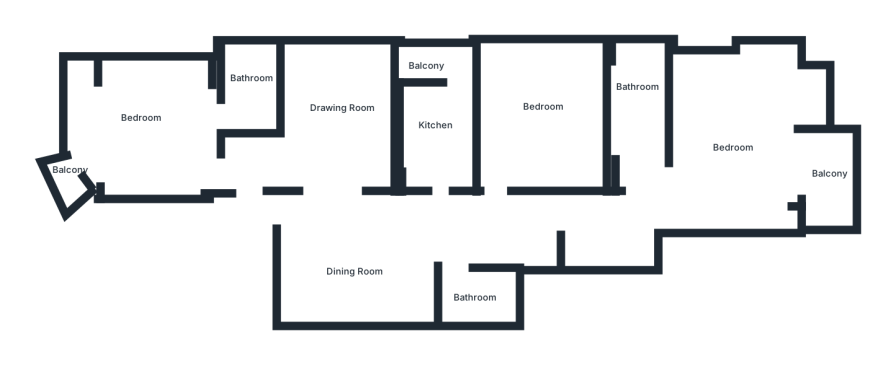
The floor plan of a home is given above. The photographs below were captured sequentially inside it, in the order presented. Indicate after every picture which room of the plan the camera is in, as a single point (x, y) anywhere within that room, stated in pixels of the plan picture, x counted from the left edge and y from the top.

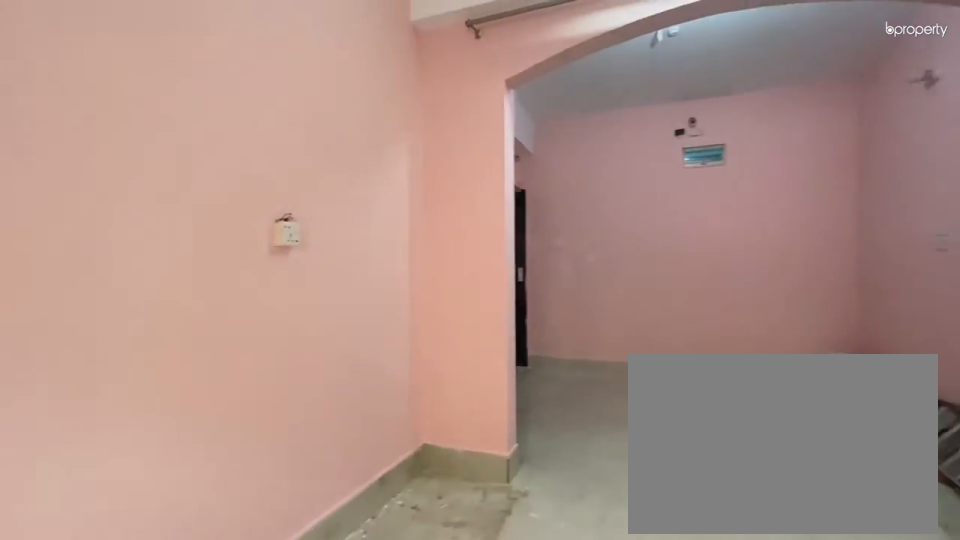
(332, 135)
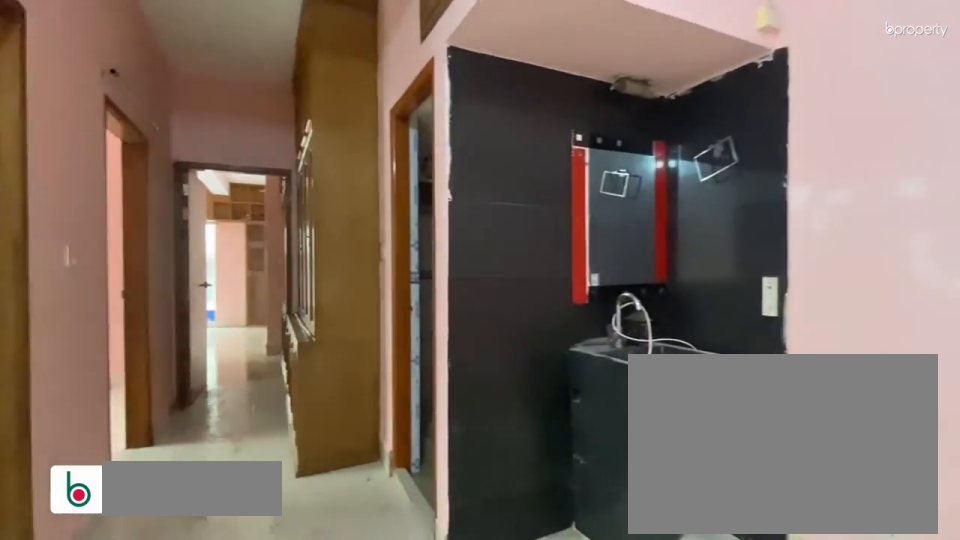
(355, 266)
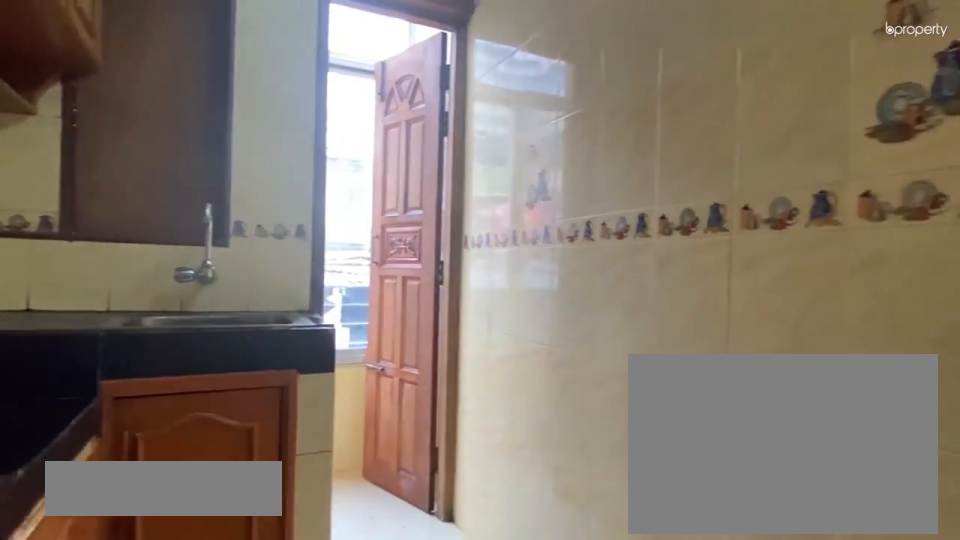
(437, 134)
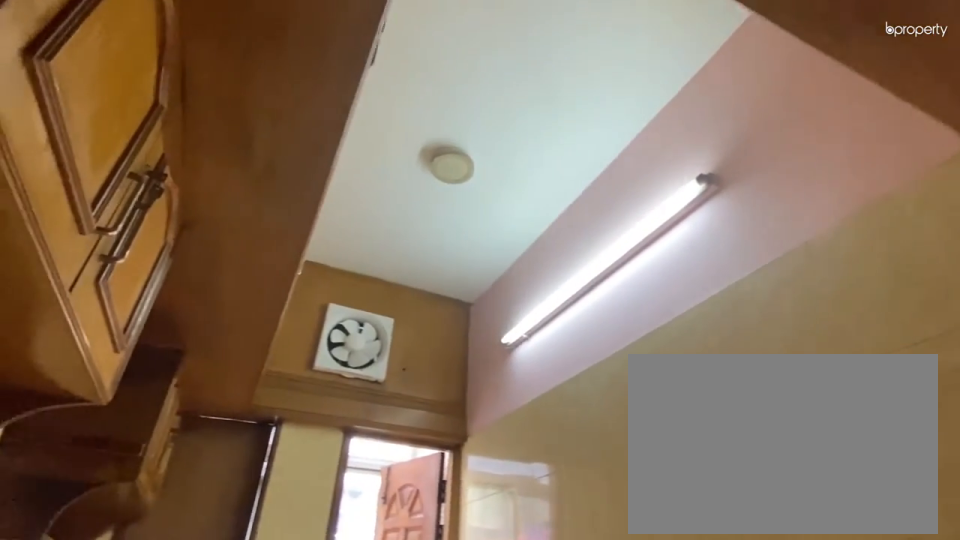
(437, 134)
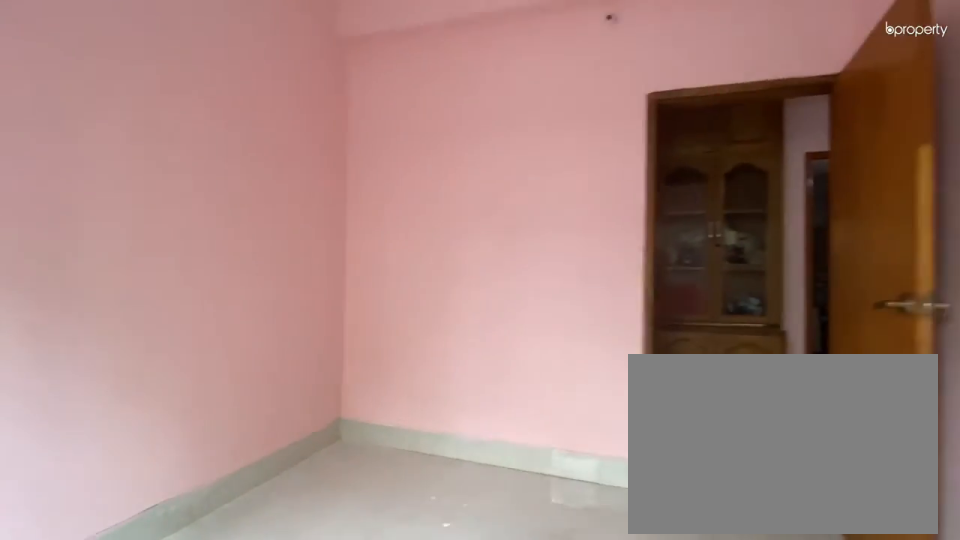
(542, 131)
